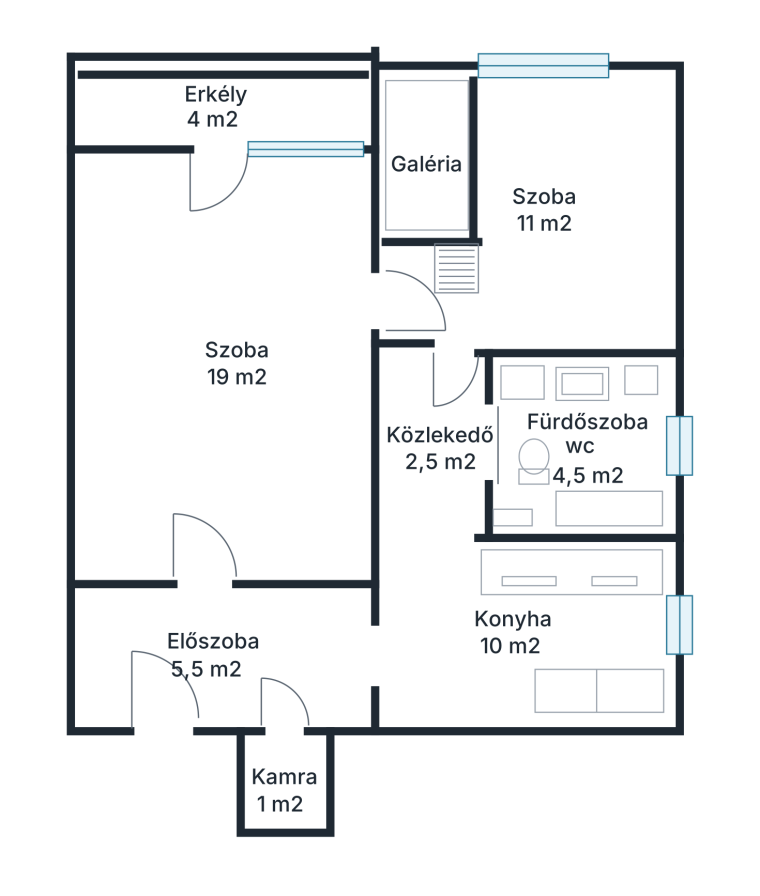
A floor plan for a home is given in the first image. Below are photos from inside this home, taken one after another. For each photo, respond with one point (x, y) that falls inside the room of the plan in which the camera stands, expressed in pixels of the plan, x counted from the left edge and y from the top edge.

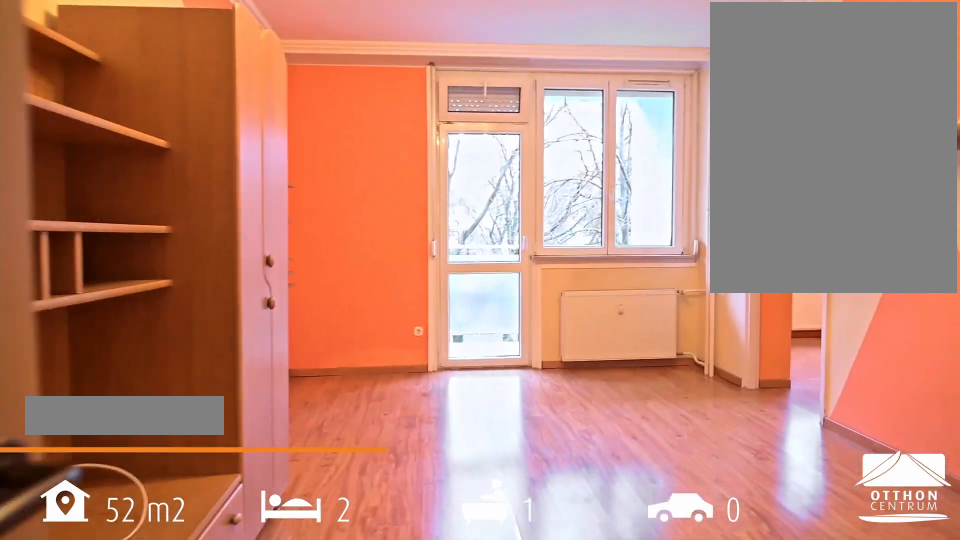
(236, 358)
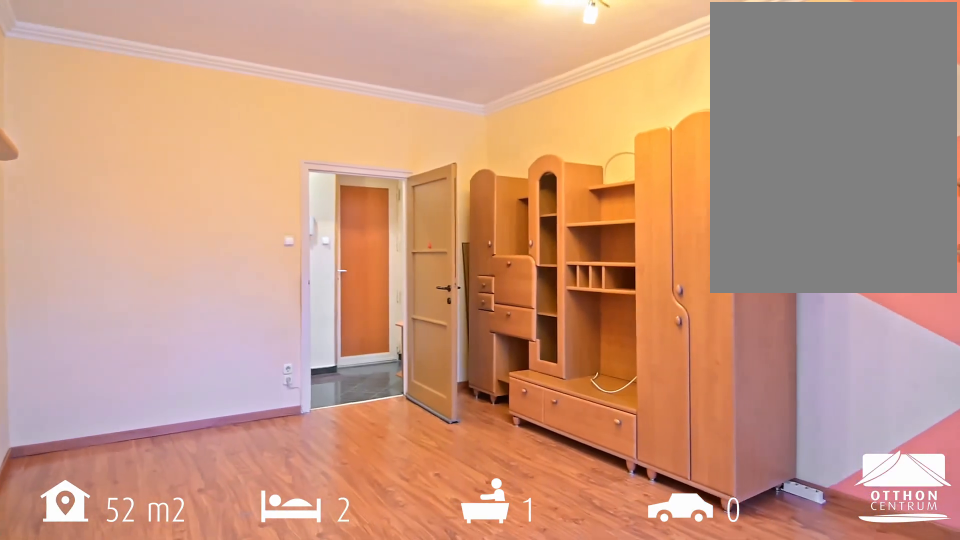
(236, 358)
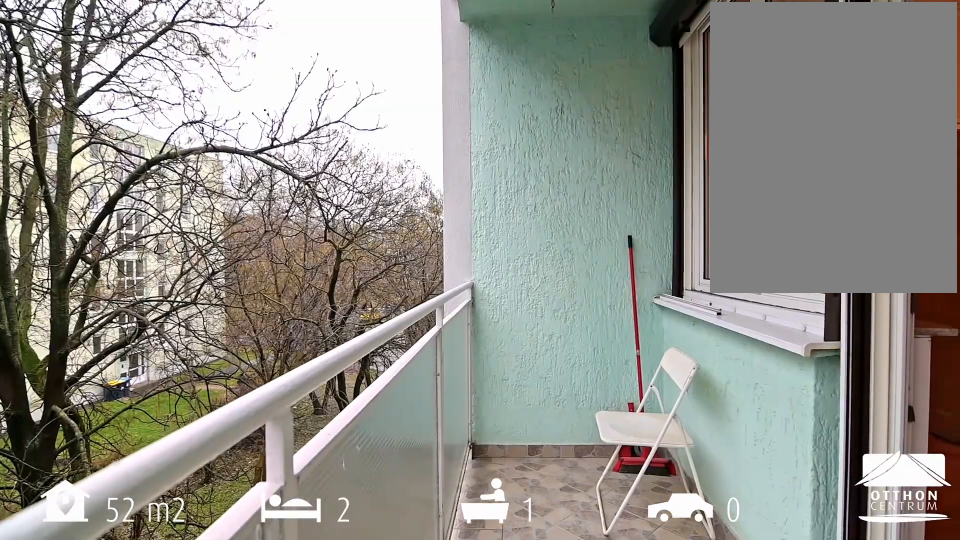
(221, 102)
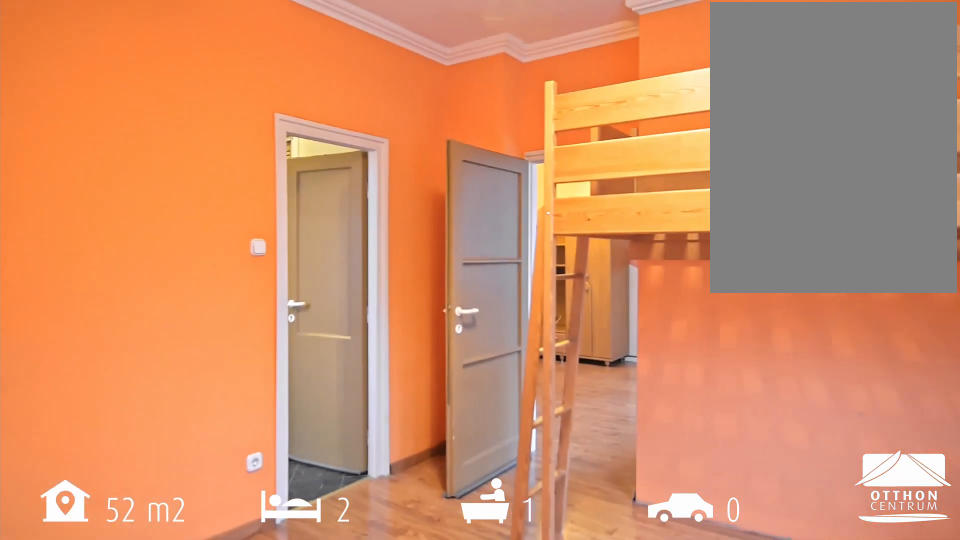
(545, 206)
